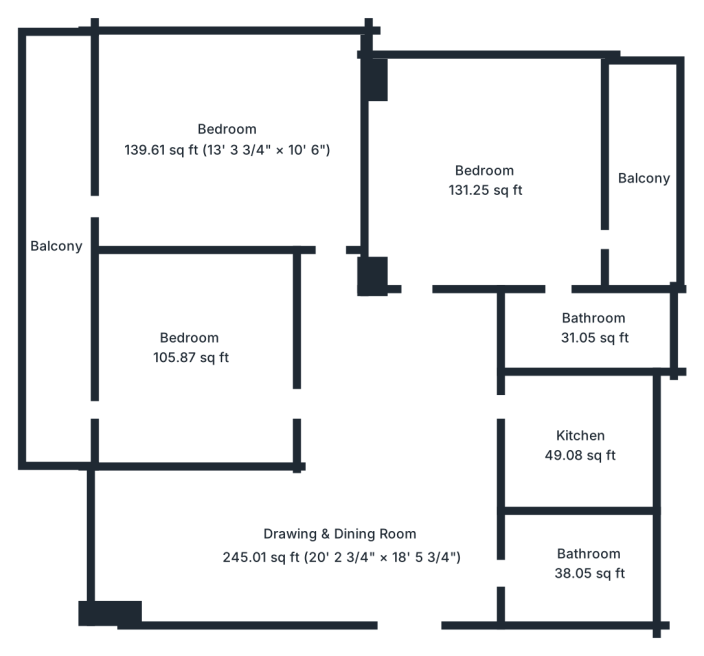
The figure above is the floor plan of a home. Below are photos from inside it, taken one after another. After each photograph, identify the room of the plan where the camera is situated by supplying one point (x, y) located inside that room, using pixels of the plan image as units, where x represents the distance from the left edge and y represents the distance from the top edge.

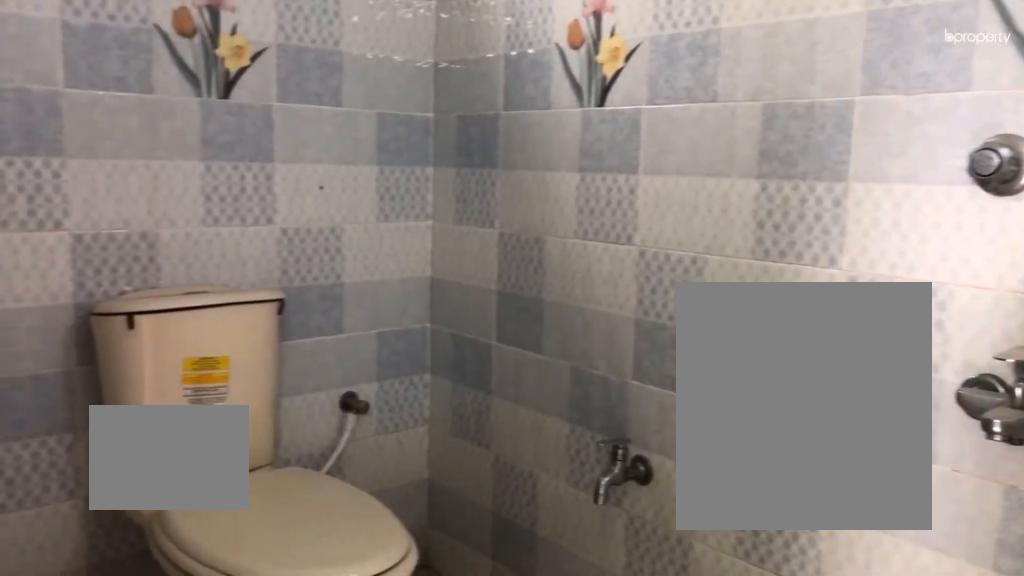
(589, 336)
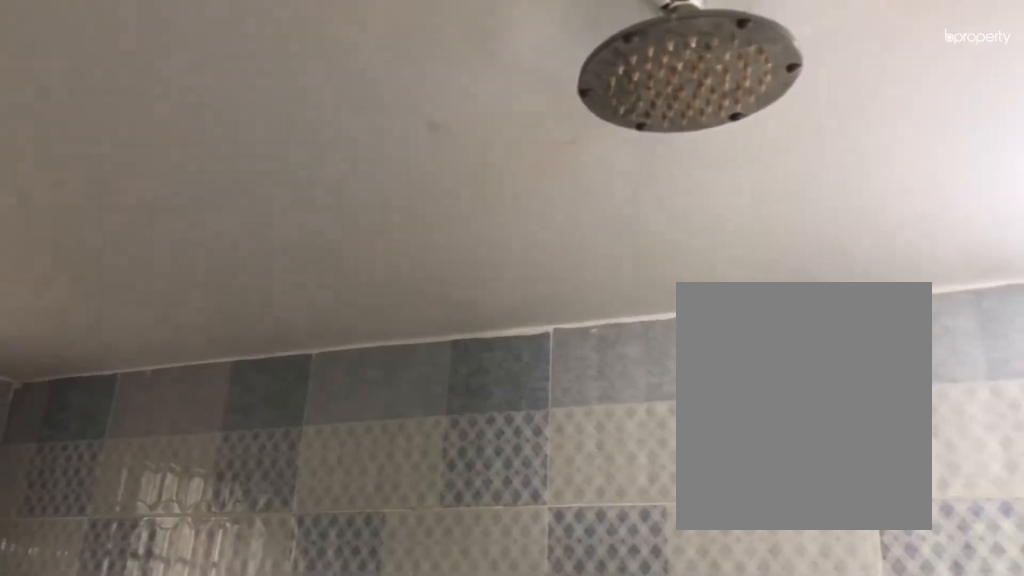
(589, 336)
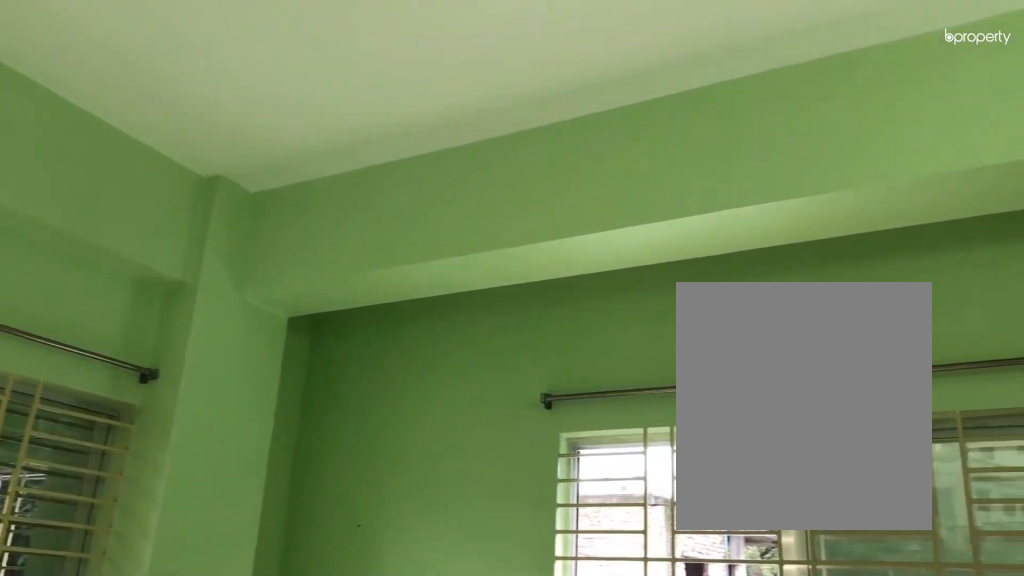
(227, 160)
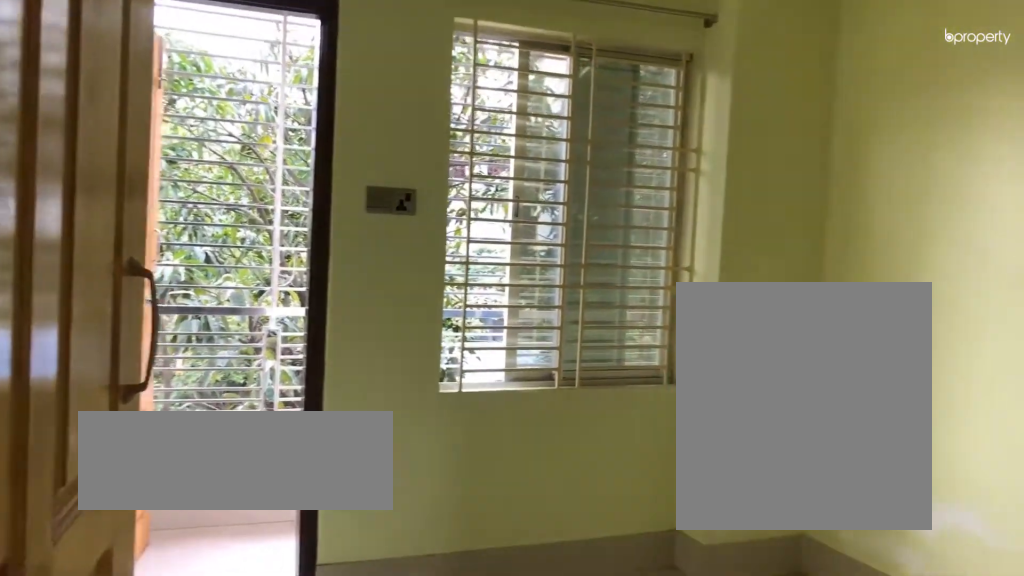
(191, 353)
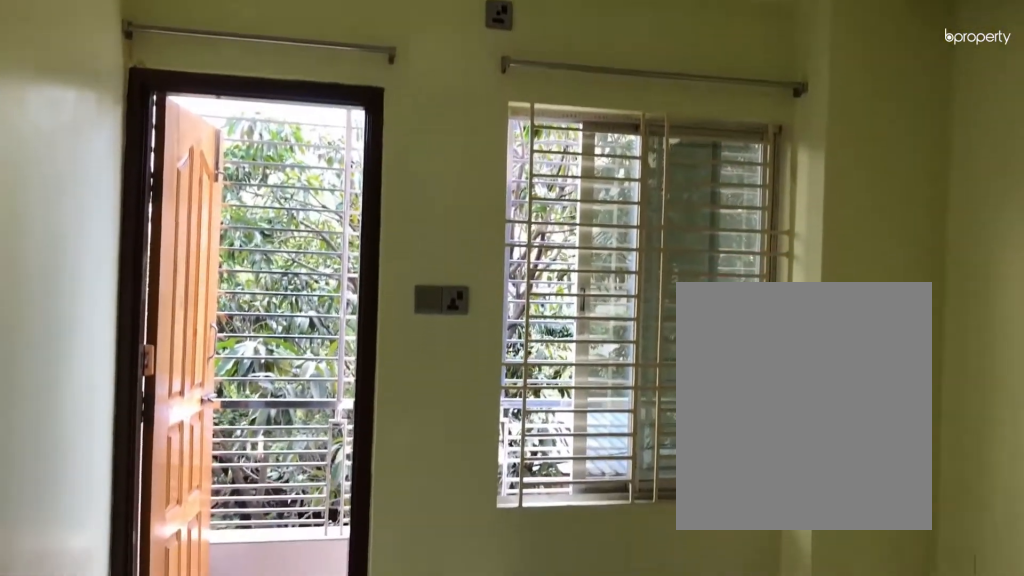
(191, 353)
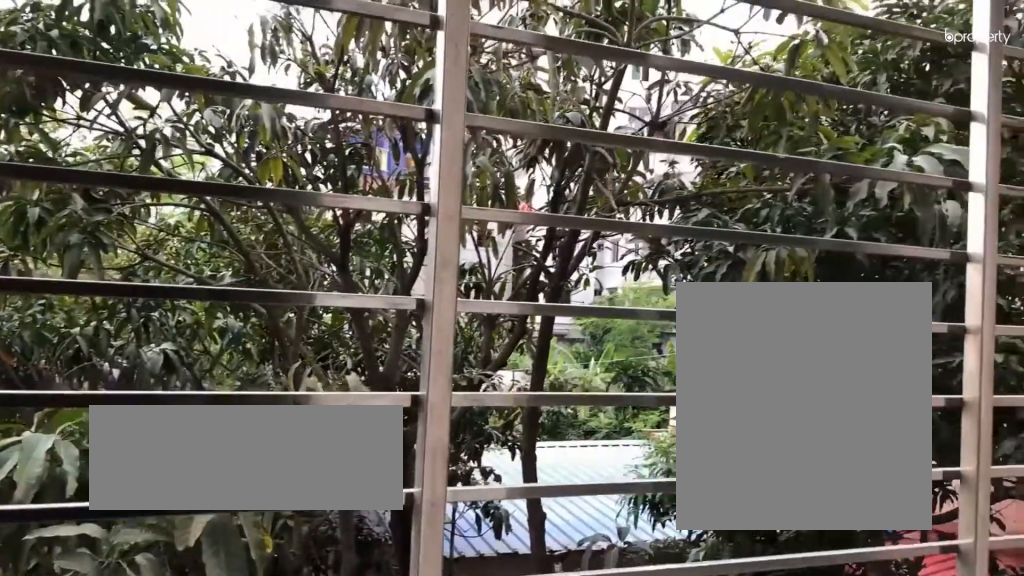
(52, 363)
